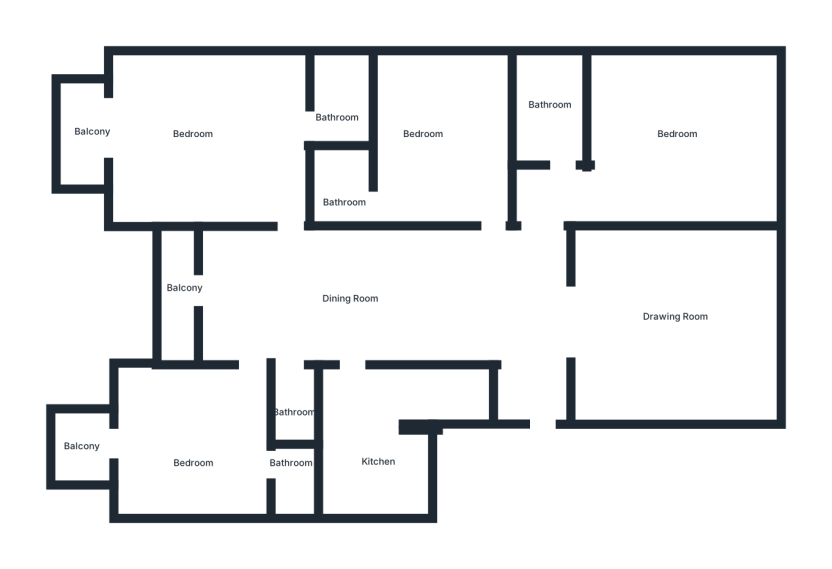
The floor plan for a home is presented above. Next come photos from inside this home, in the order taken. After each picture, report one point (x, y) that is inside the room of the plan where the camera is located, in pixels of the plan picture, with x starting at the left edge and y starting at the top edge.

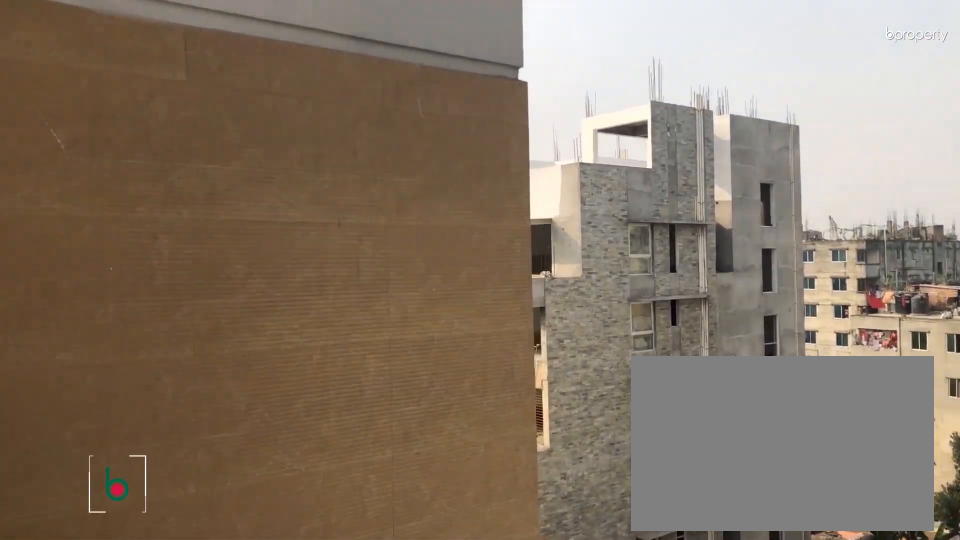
(178, 289)
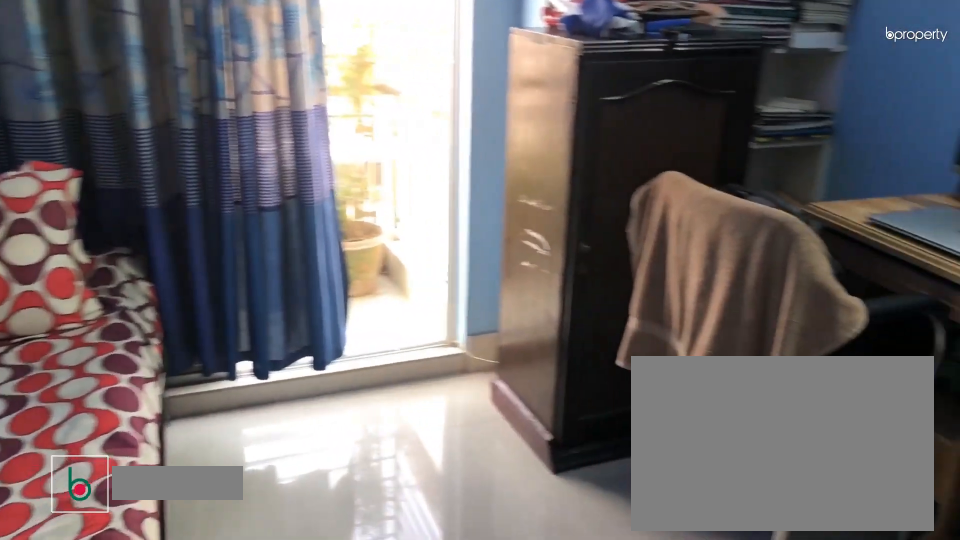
(207, 449)
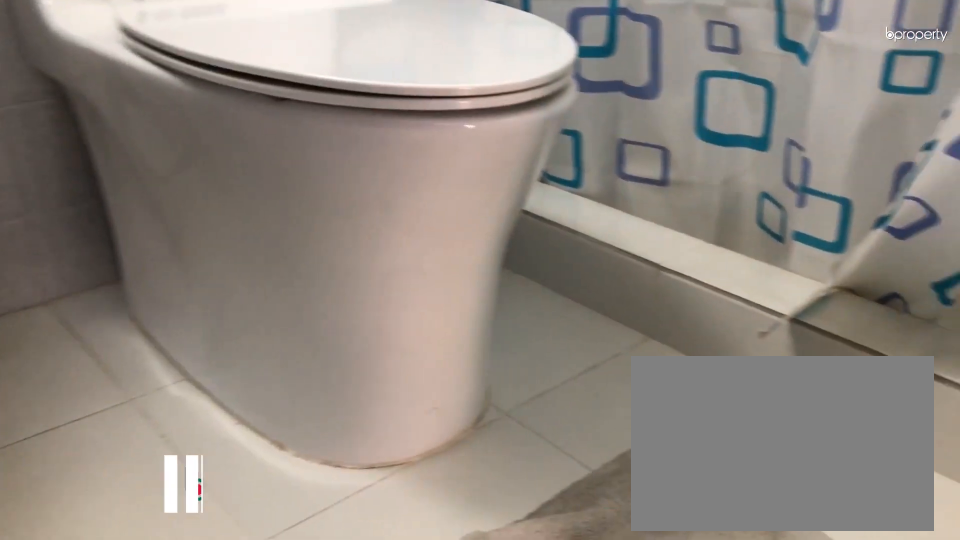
(298, 474)
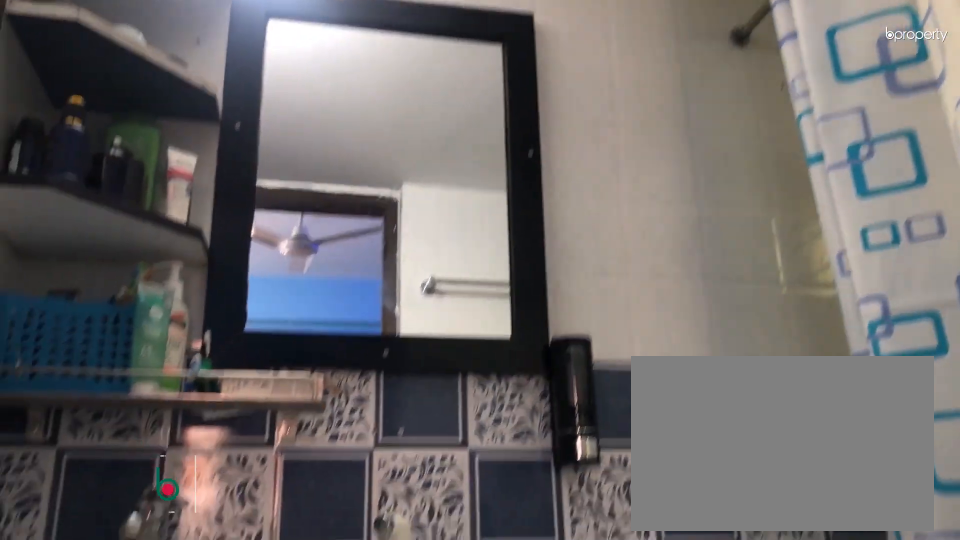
(298, 474)
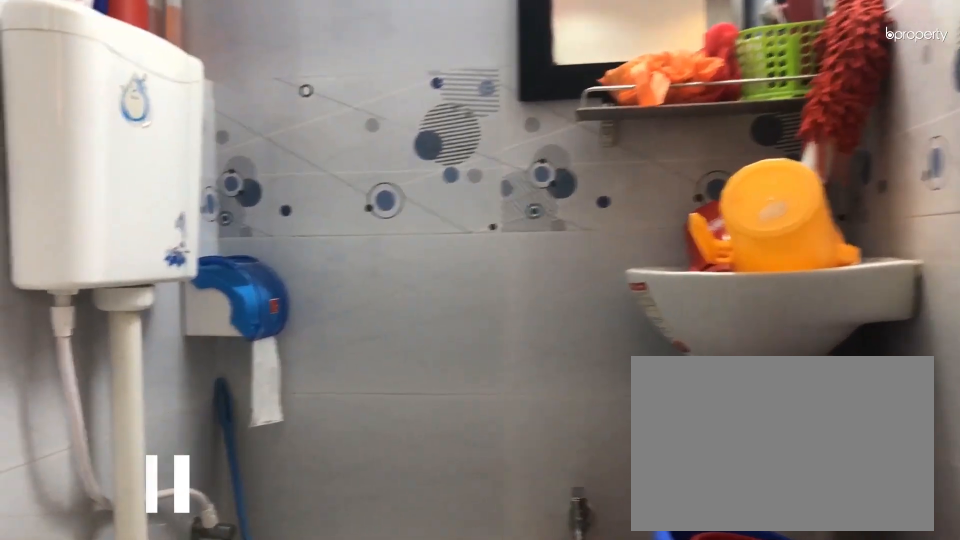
(296, 386)
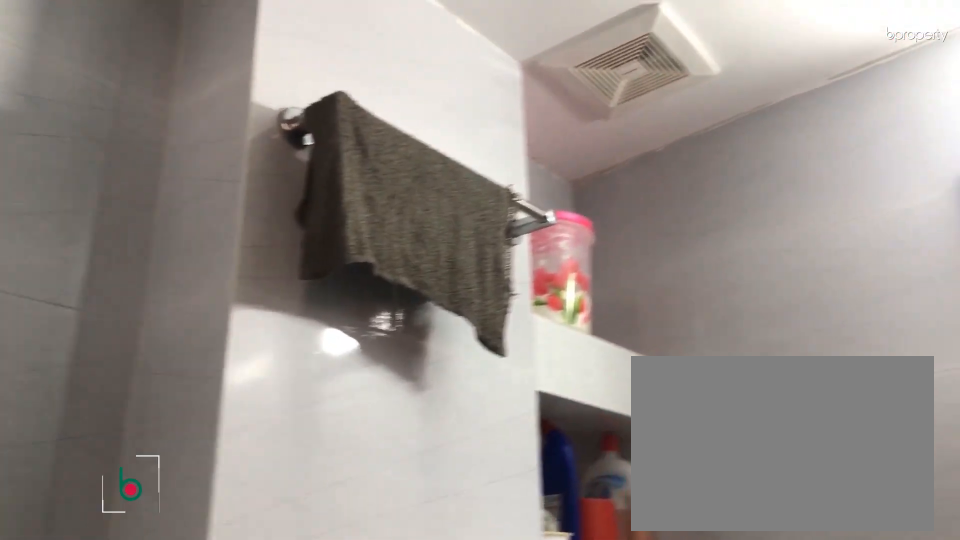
(296, 386)
